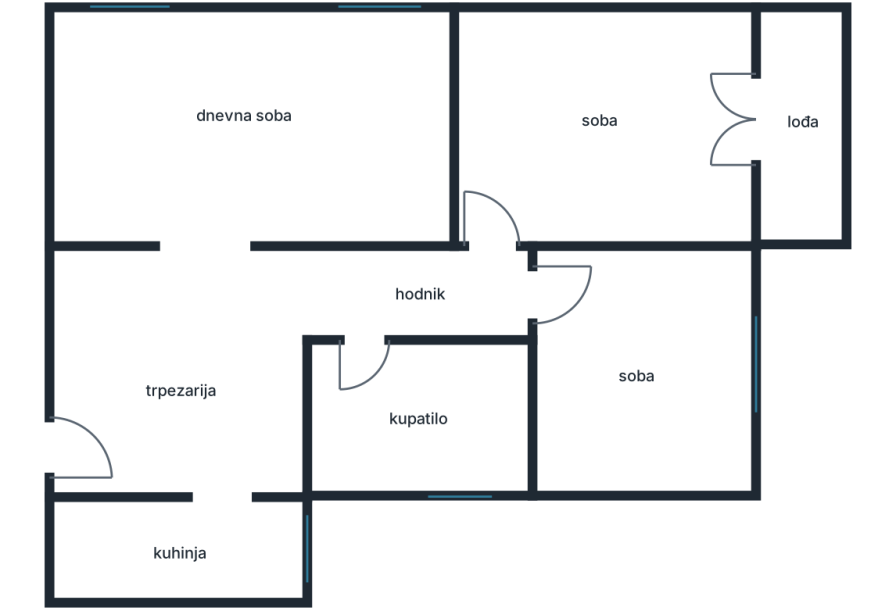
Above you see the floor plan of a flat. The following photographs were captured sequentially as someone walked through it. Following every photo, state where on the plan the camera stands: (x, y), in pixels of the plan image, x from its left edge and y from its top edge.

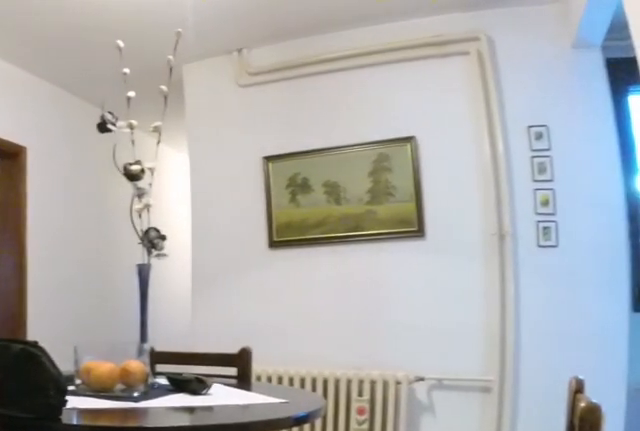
(81, 418)
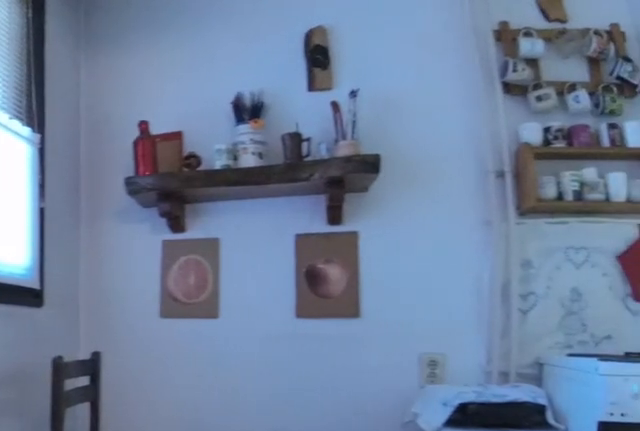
(219, 442)
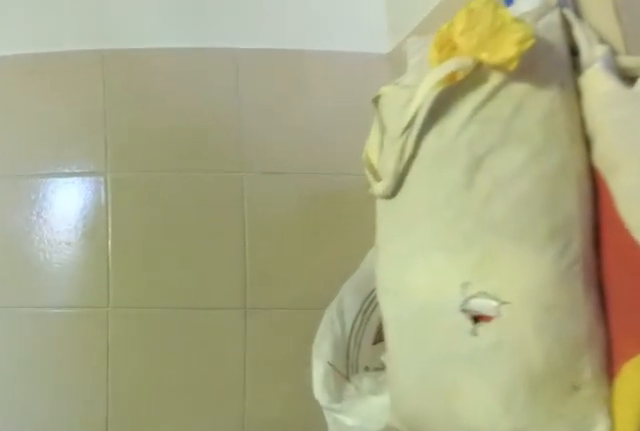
(128, 542)
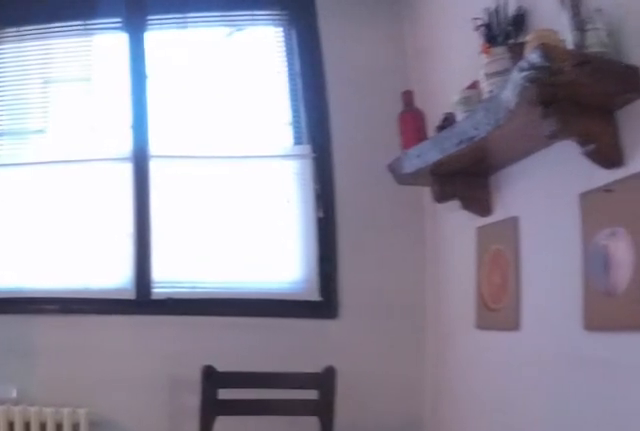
(140, 545)
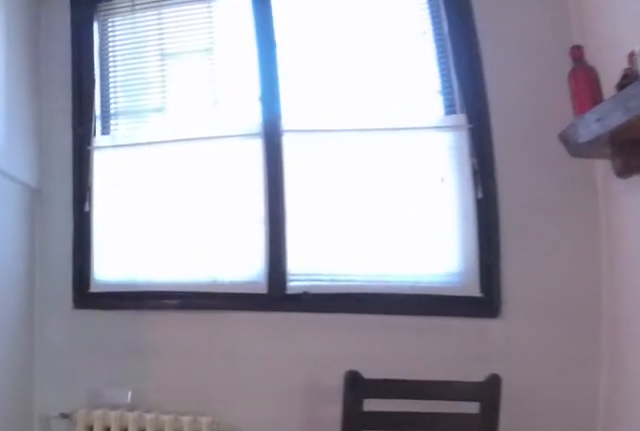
(168, 549)
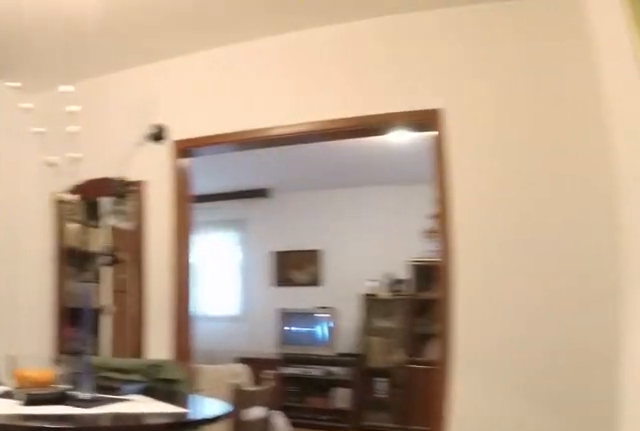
(236, 498)
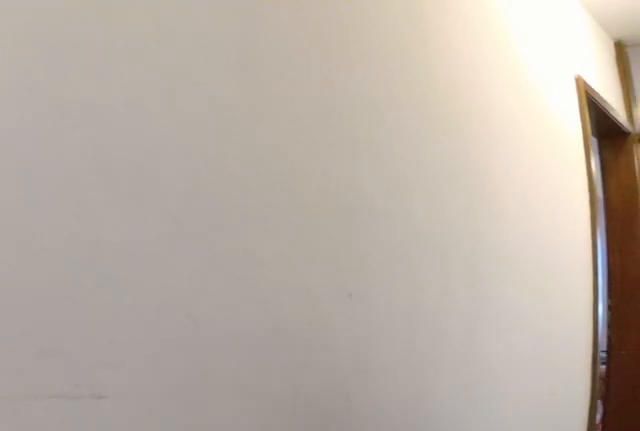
(246, 369)
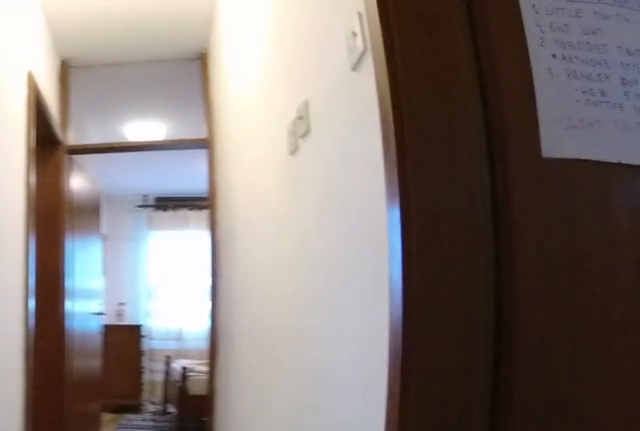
(272, 290)
